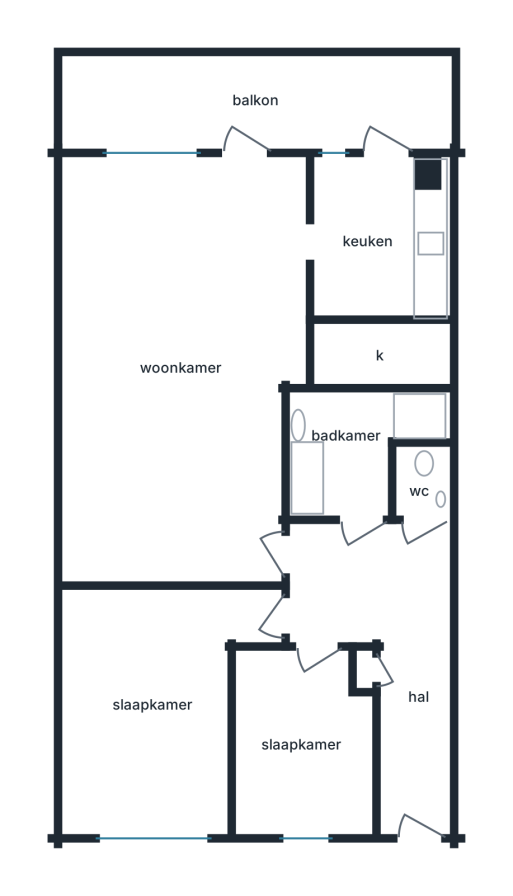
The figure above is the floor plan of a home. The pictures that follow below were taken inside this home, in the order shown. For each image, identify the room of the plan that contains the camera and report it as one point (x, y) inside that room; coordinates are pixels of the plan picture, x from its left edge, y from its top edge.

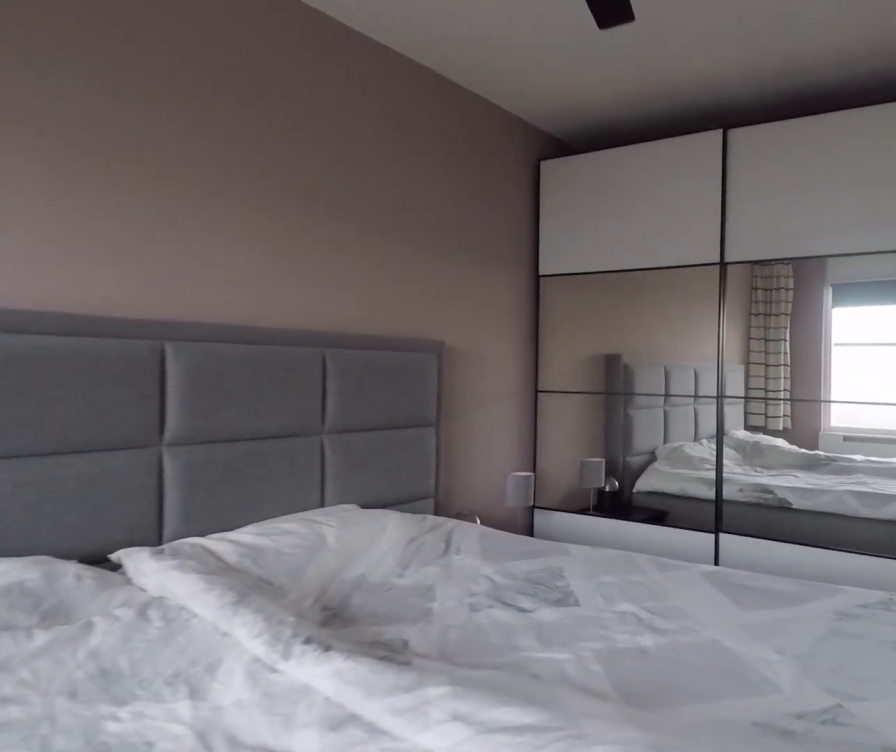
(154, 707)
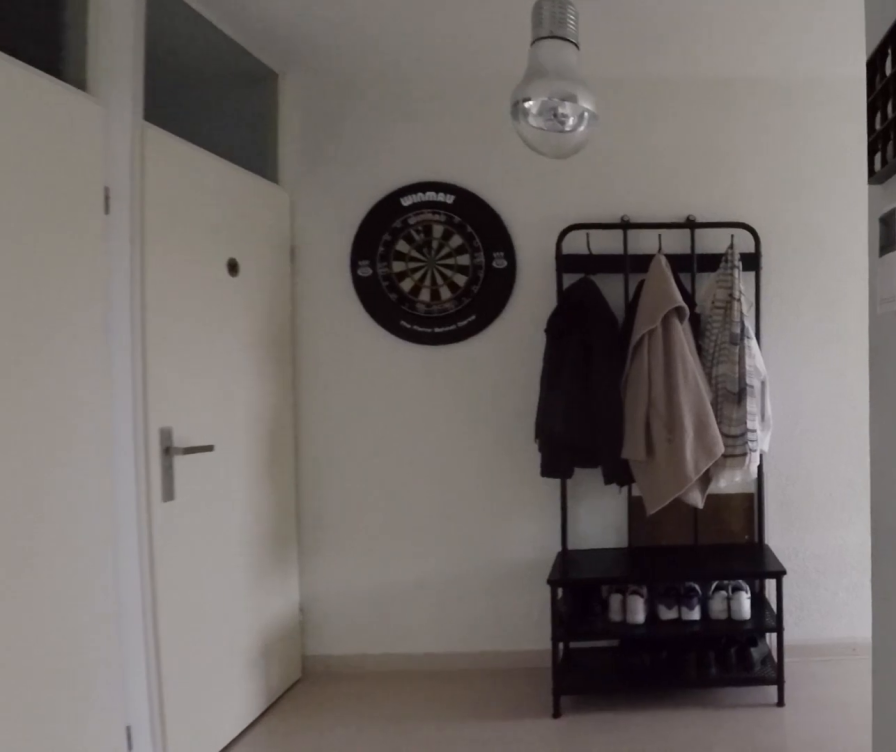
(385, 643)
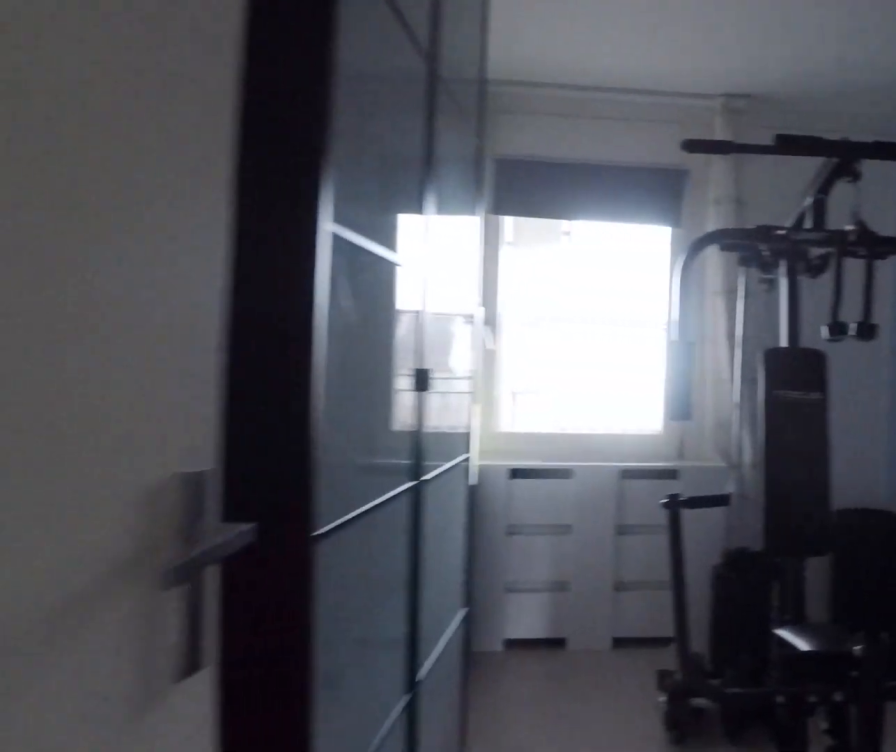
(301, 743)
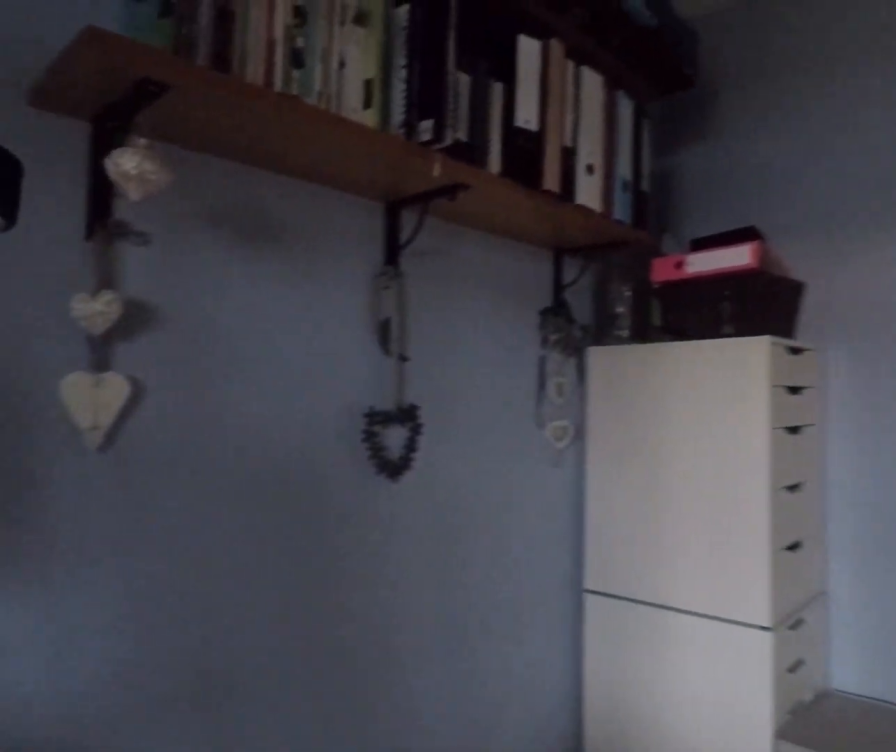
(301, 743)
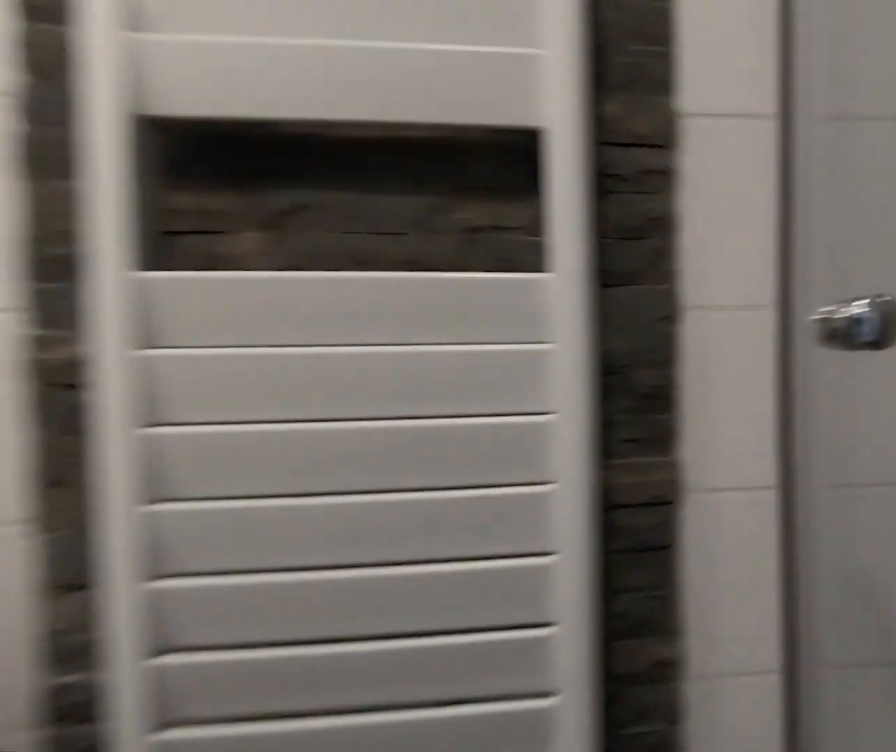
(350, 446)
